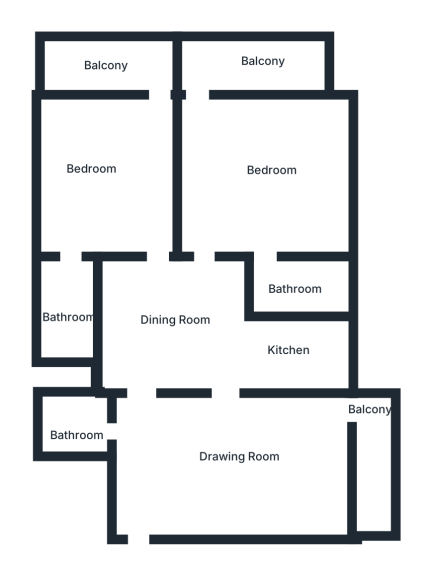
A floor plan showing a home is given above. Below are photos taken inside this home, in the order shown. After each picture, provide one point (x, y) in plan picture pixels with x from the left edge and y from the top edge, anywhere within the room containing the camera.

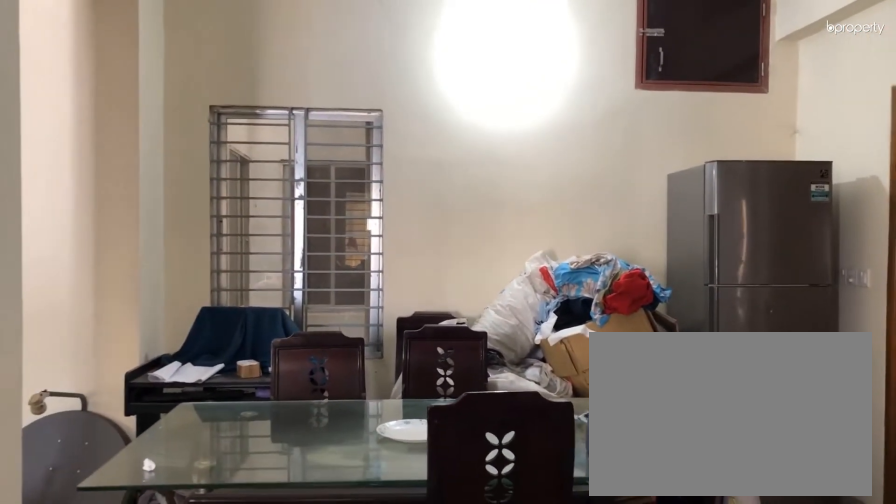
(180, 319)
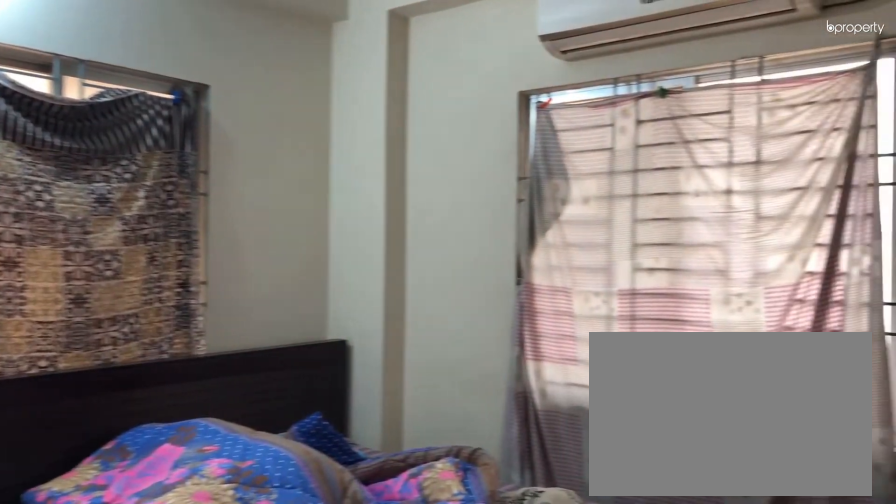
(271, 180)
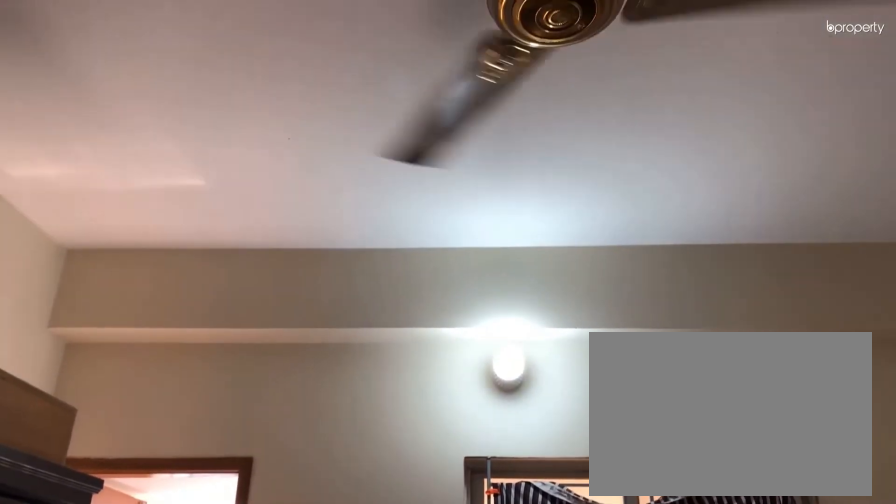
(268, 188)
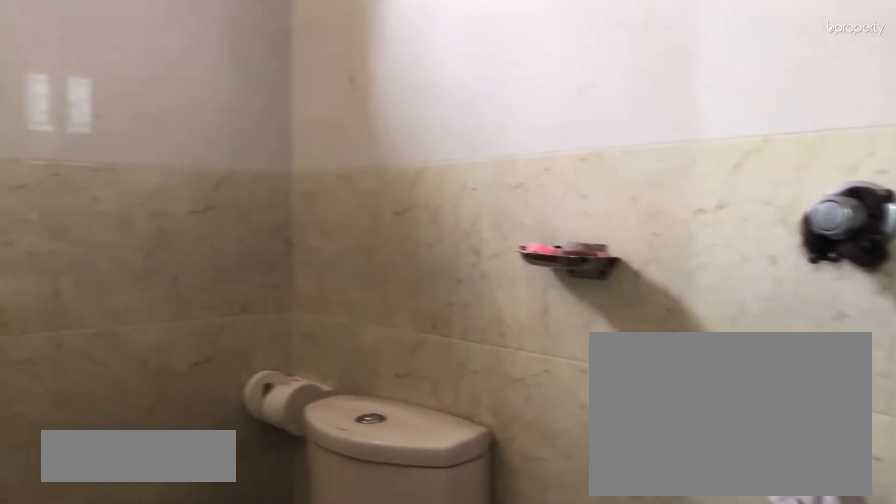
(301, 286)
